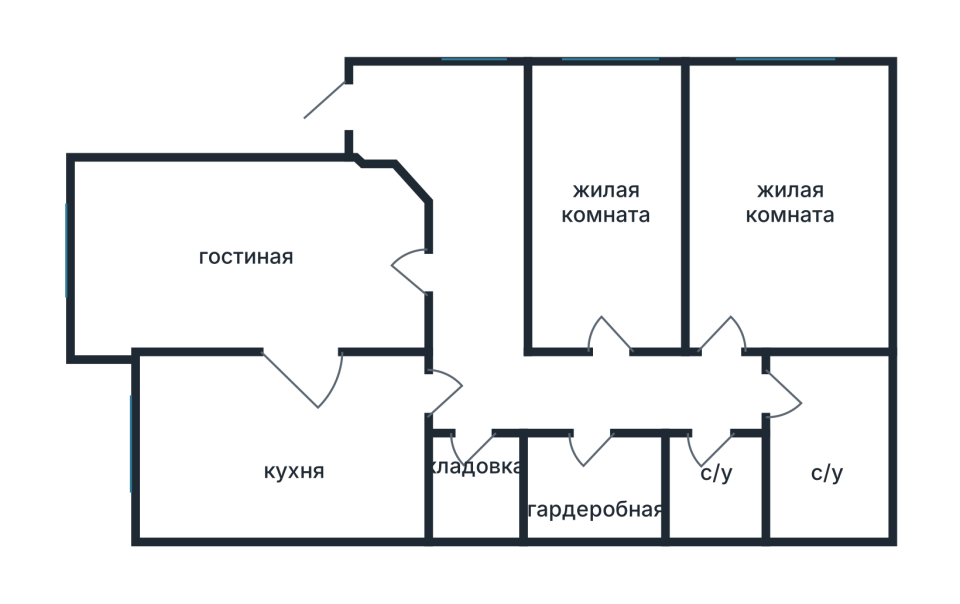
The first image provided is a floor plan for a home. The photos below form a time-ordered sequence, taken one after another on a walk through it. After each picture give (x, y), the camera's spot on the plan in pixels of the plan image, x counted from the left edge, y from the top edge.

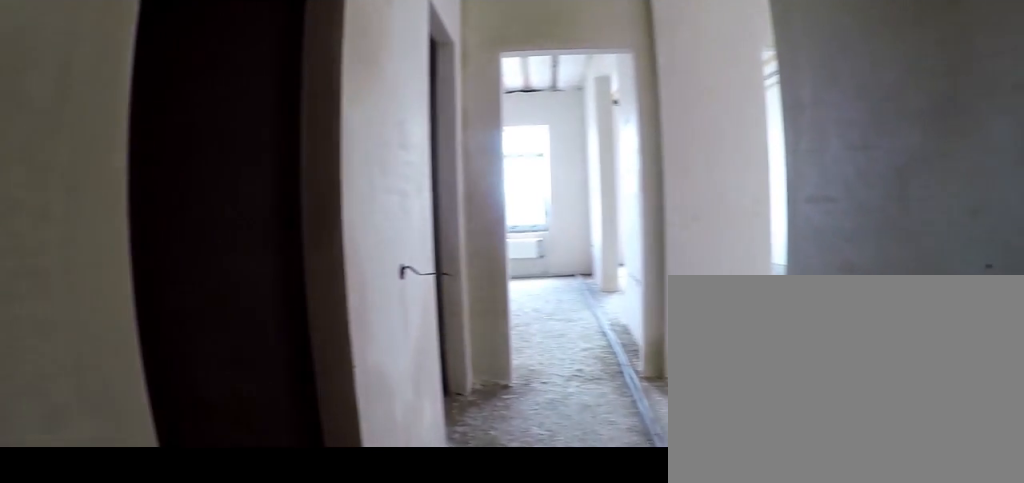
(530, 390)
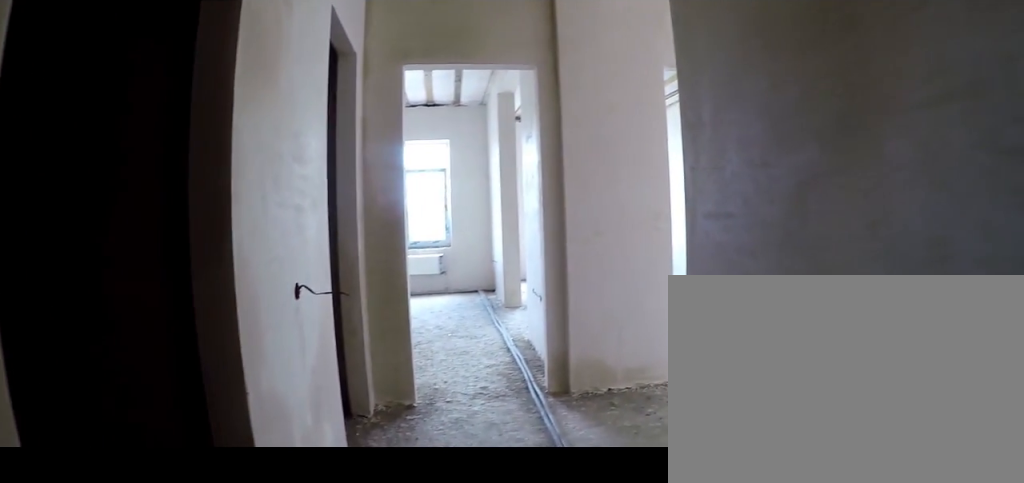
(500, 363)
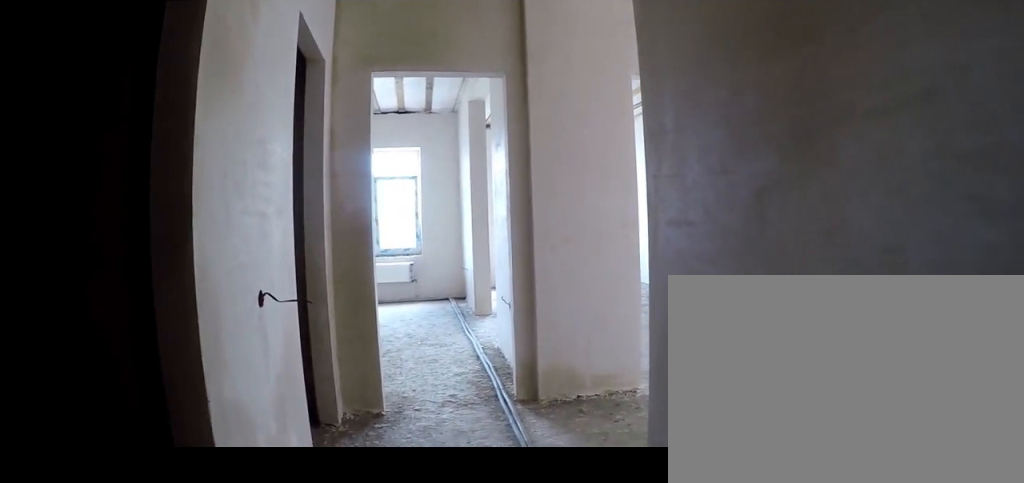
(491, 346)
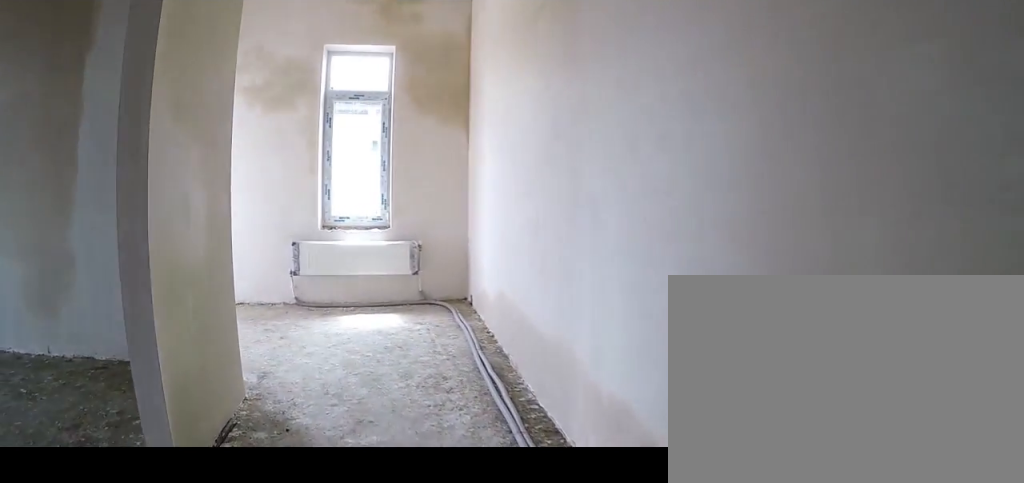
(479, 306)
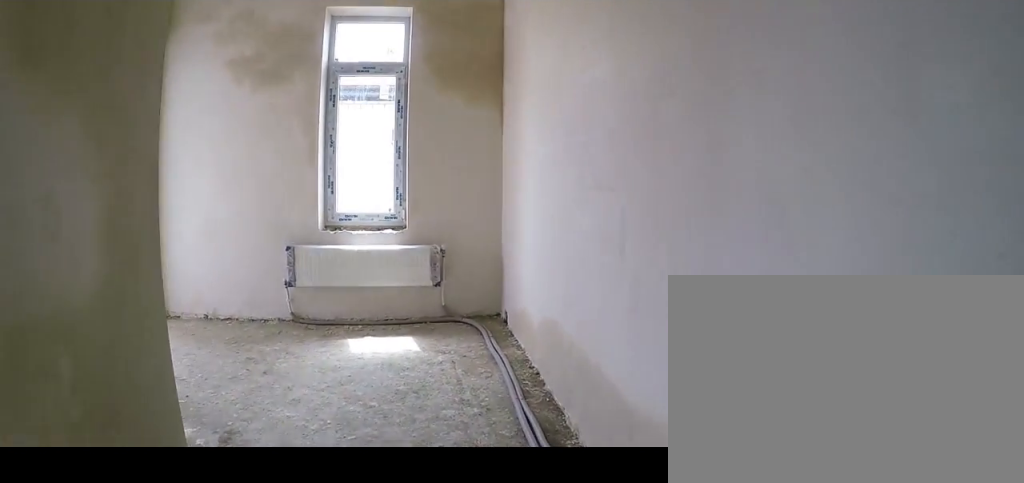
(473, 265)
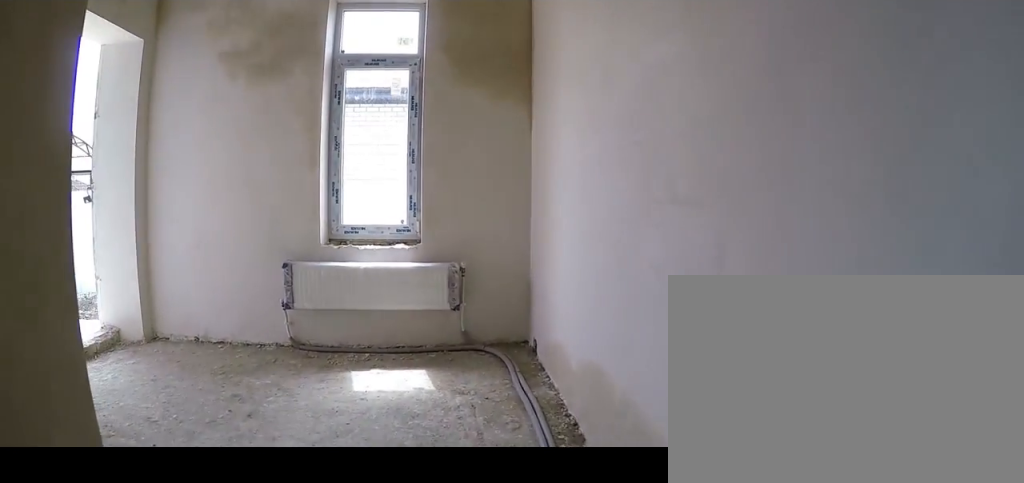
(471, 244)
